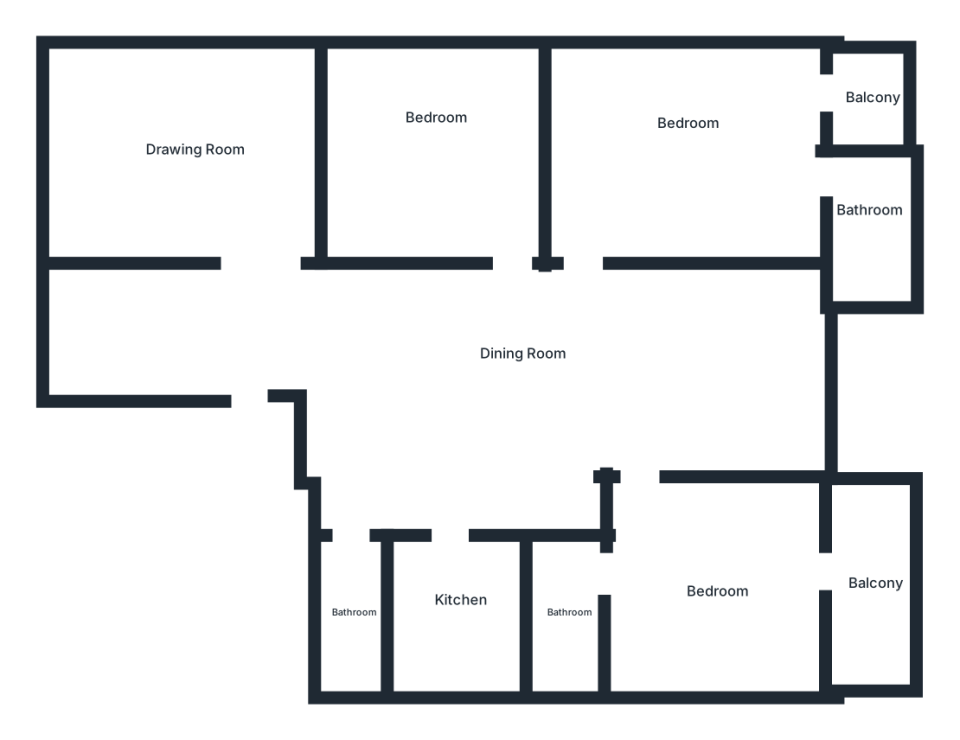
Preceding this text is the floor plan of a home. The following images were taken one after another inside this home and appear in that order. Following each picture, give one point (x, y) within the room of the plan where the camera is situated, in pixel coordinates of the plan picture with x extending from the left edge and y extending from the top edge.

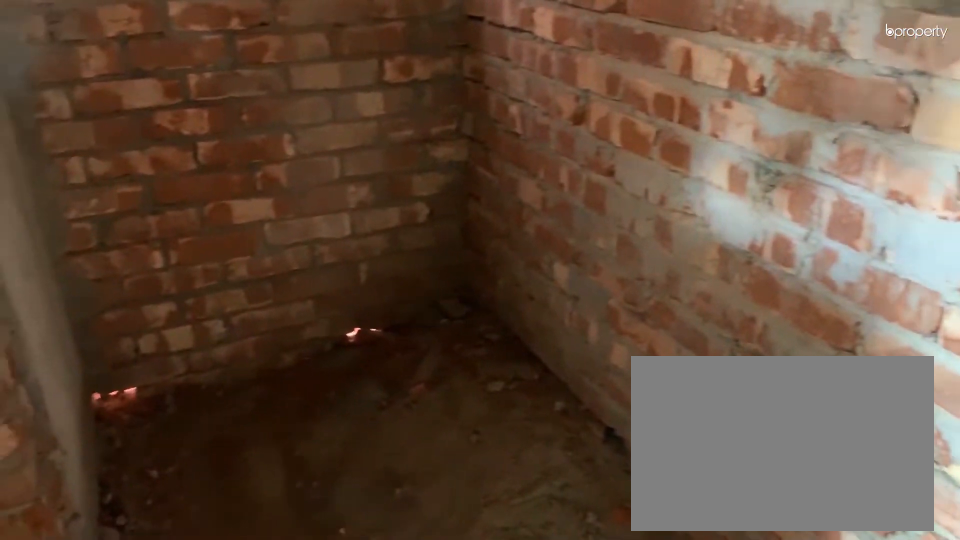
(569, 617)
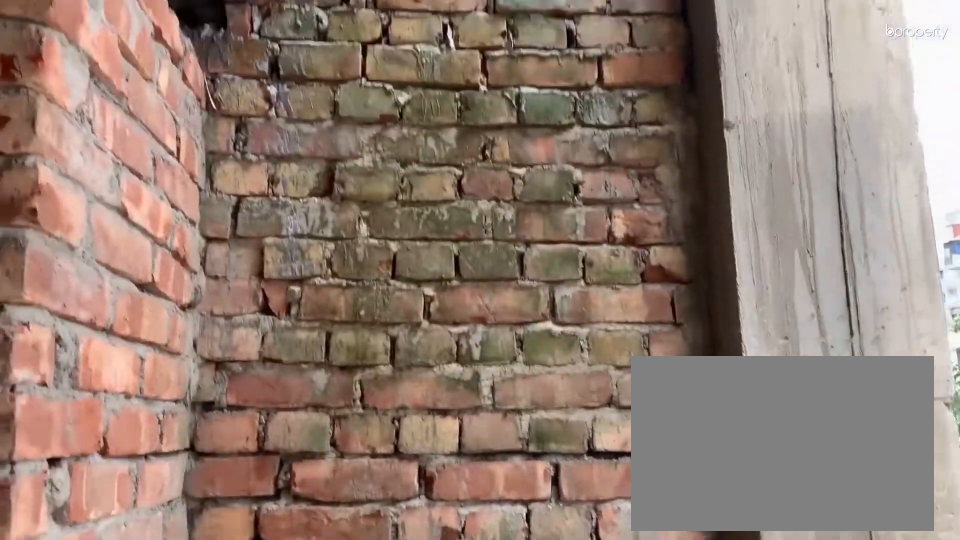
(873, 588)
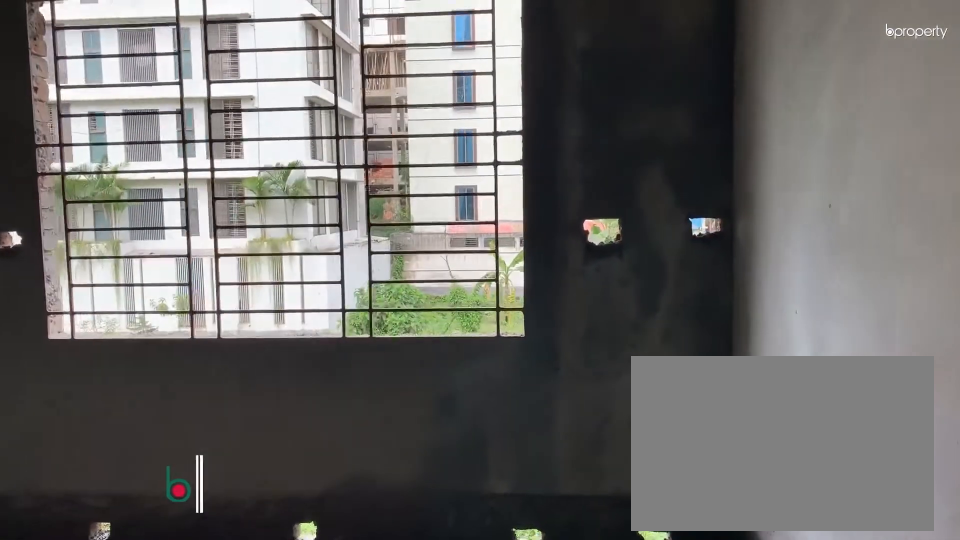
(472, 193)
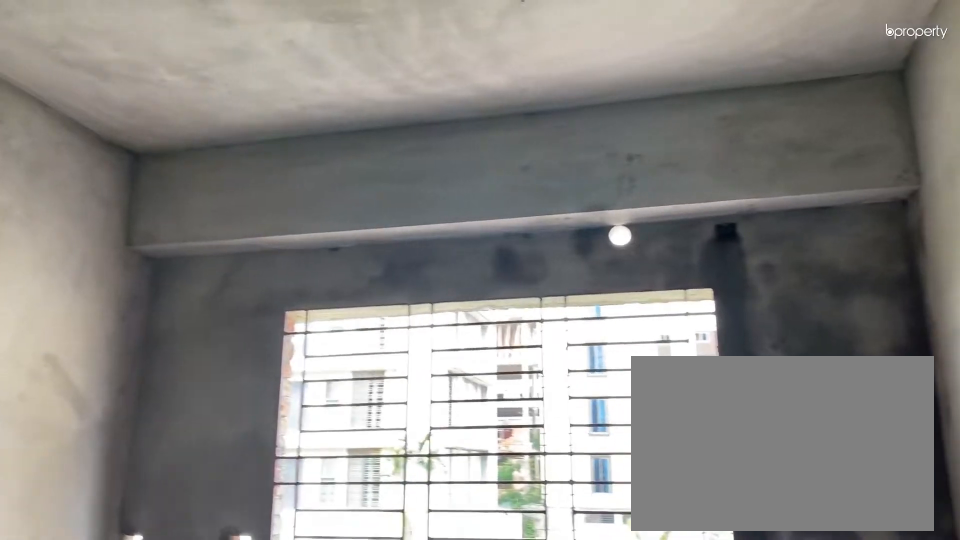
(427, 132)
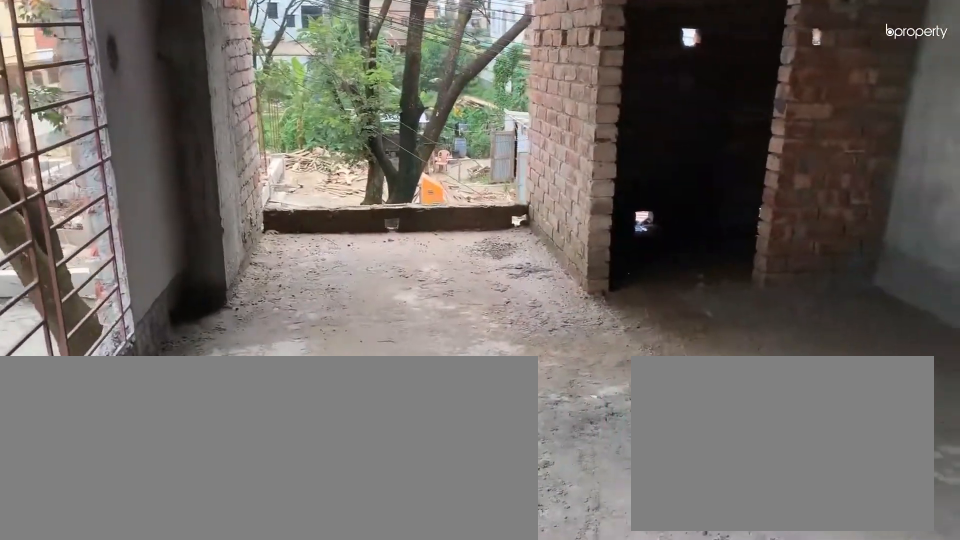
(691, 129)
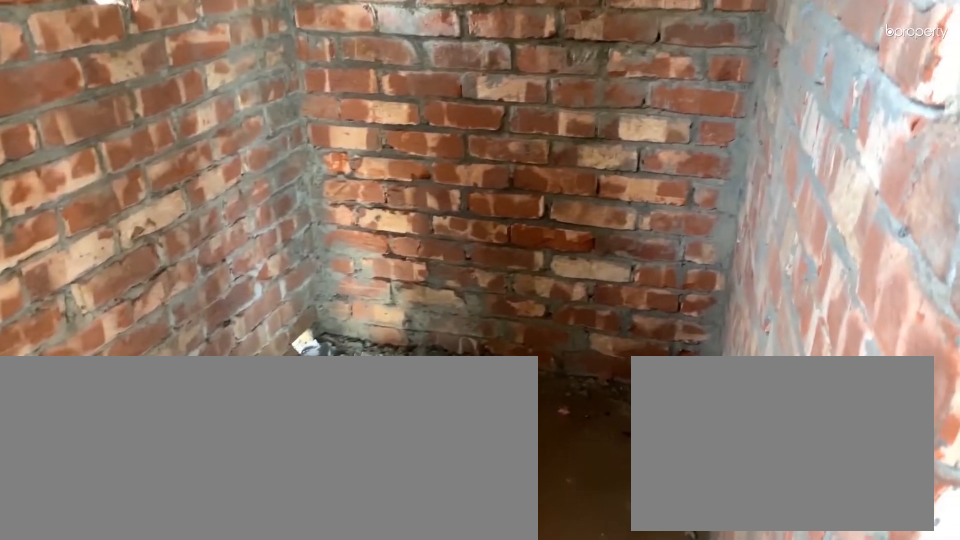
(870, 224)
